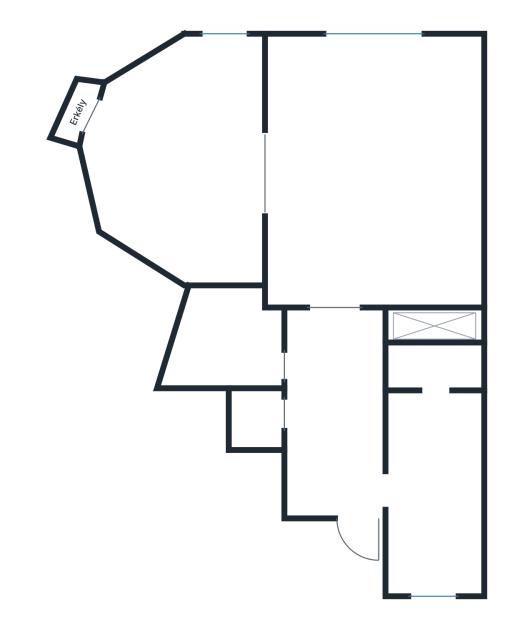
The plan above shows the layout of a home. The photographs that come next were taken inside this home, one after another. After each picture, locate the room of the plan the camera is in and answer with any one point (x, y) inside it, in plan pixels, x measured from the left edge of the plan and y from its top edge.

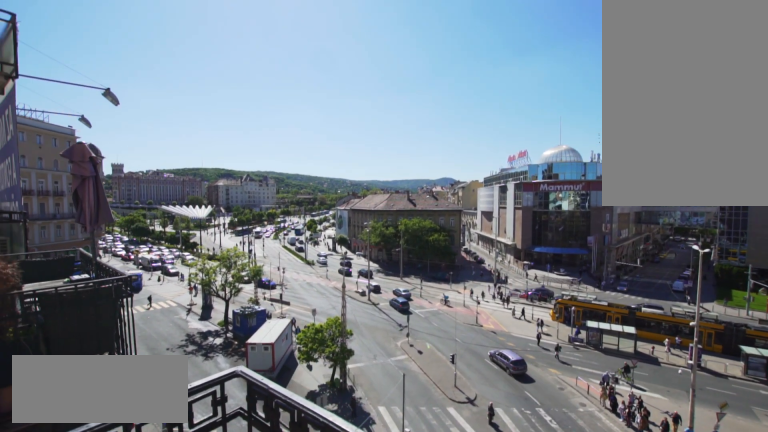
(74, 113)
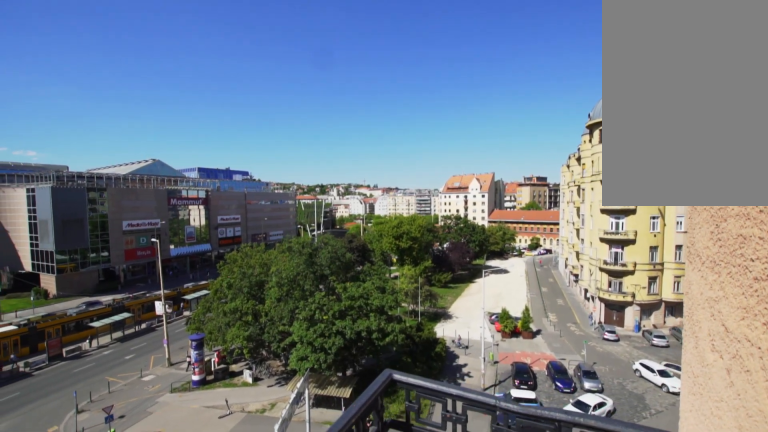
(74, 114)
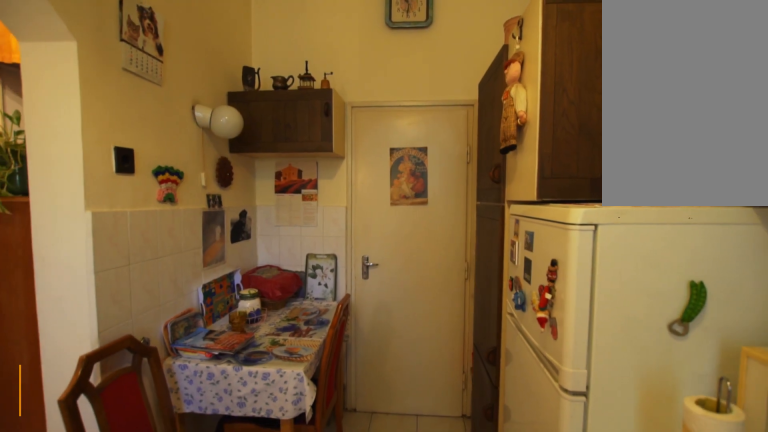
(435, 494)
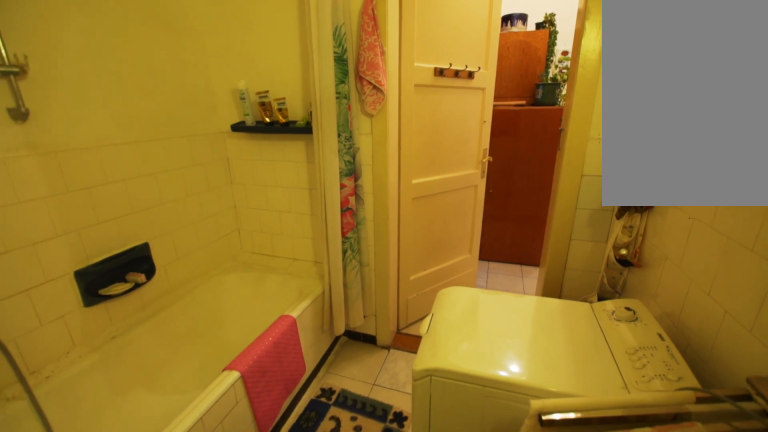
(239, 347)
